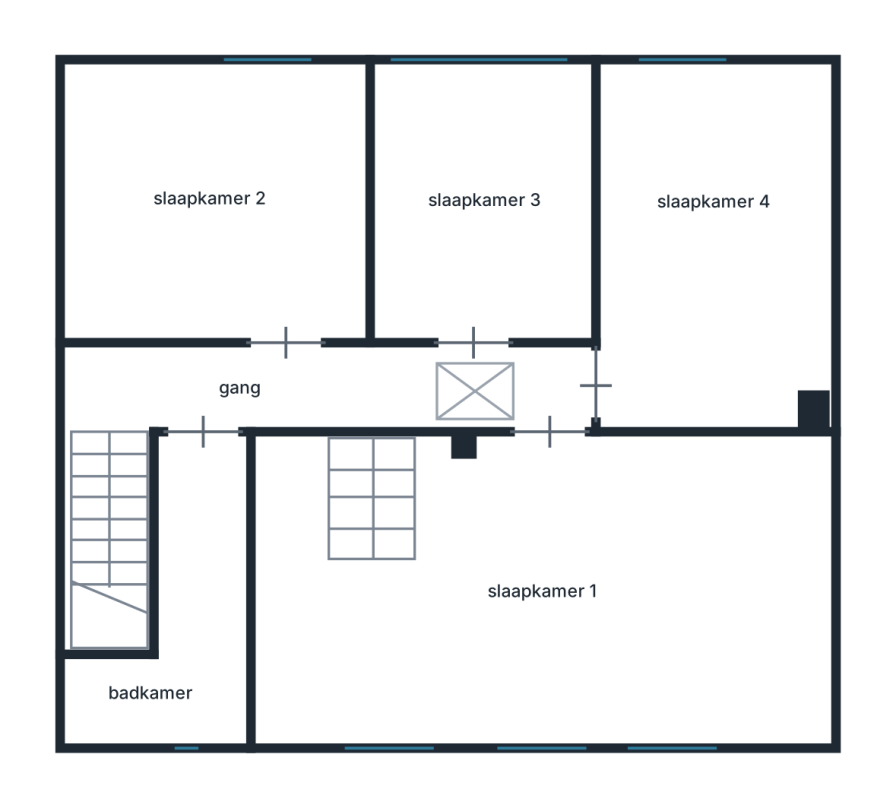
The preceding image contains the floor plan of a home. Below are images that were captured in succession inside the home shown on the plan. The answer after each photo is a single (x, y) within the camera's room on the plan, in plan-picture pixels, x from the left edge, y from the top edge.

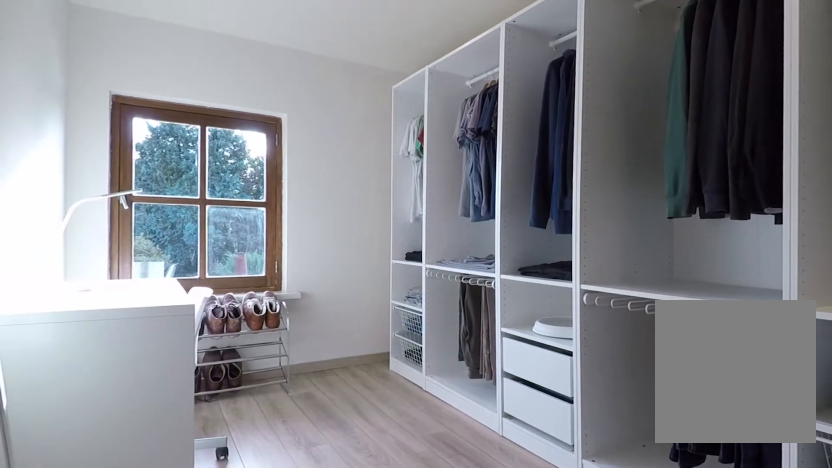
(720, 172)
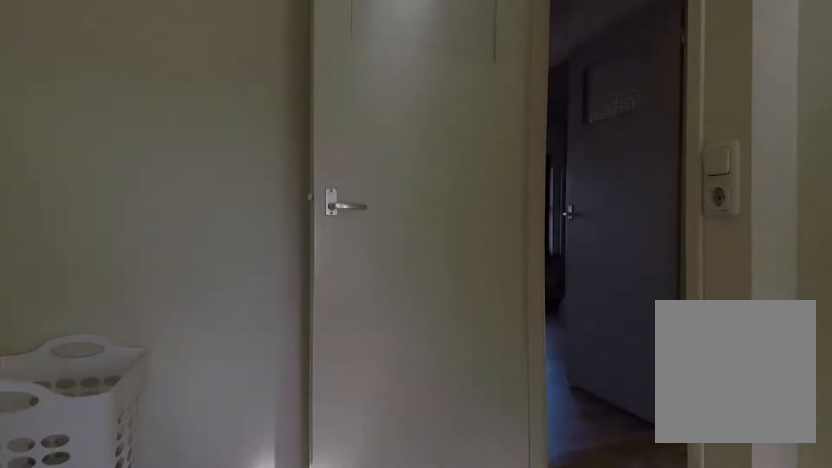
(720, 172)
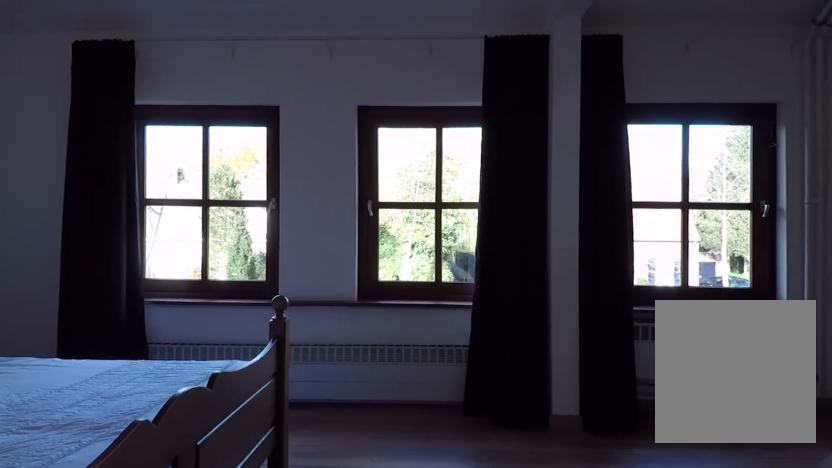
(309, 607)
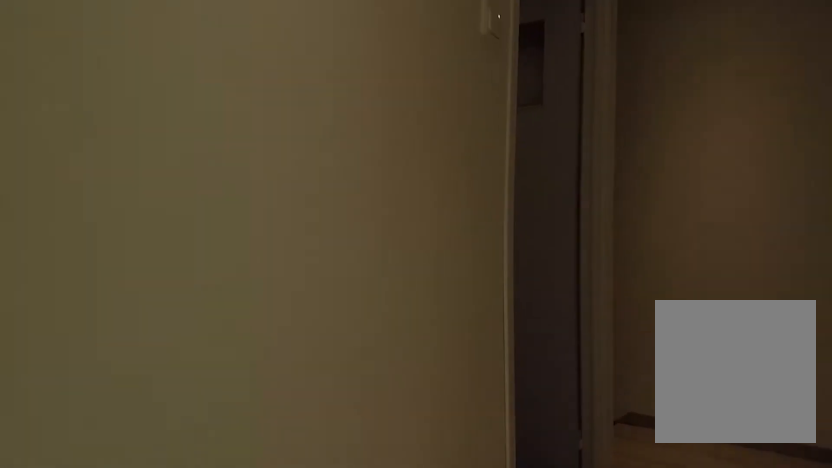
(229, 380)
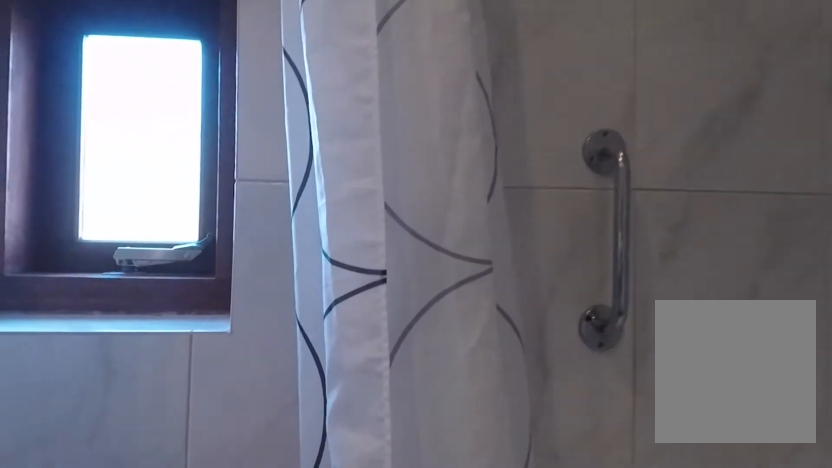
(187, 611)
